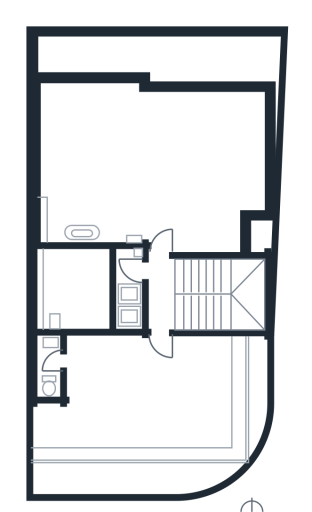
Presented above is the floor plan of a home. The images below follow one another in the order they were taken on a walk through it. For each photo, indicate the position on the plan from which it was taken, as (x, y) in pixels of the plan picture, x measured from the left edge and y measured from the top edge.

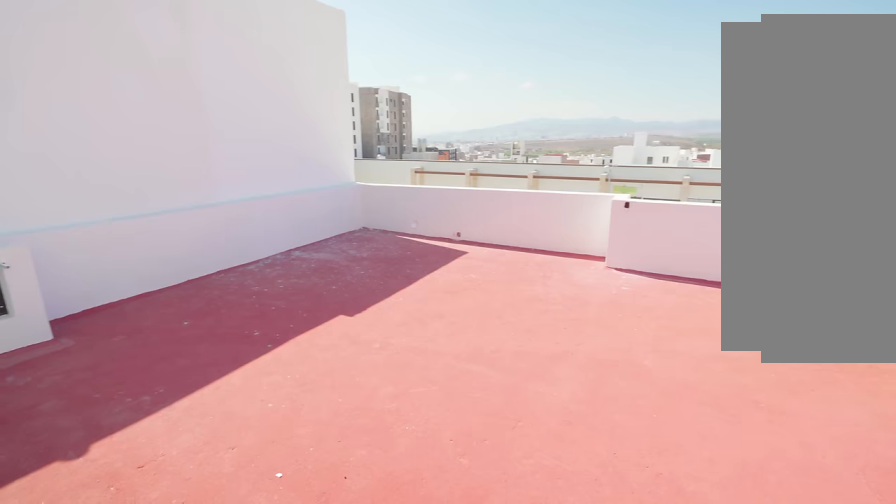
(162, 246)
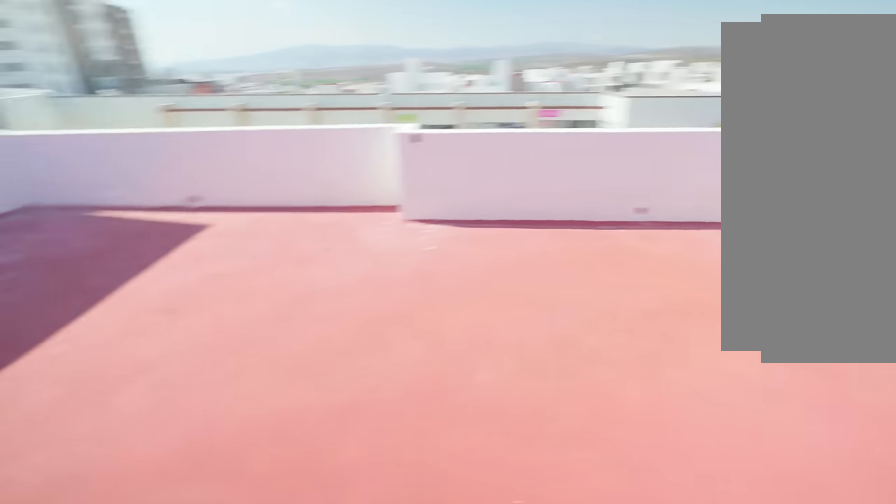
(162, 224)
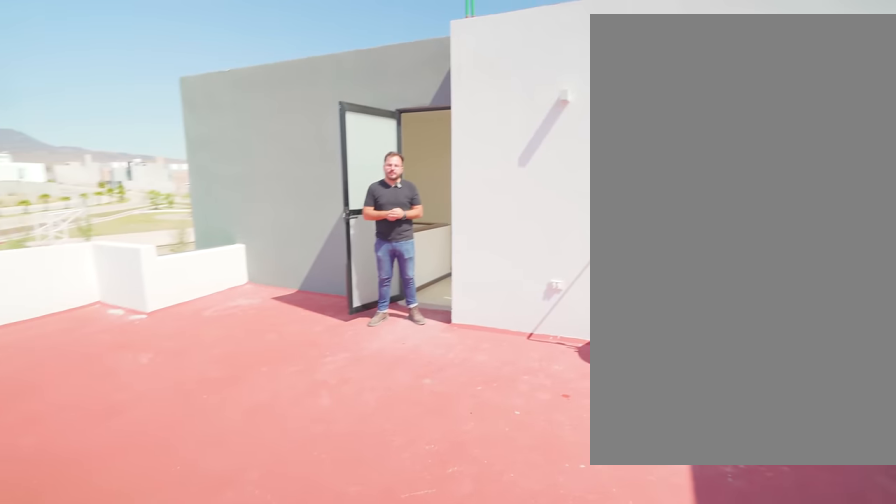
(152, 134)
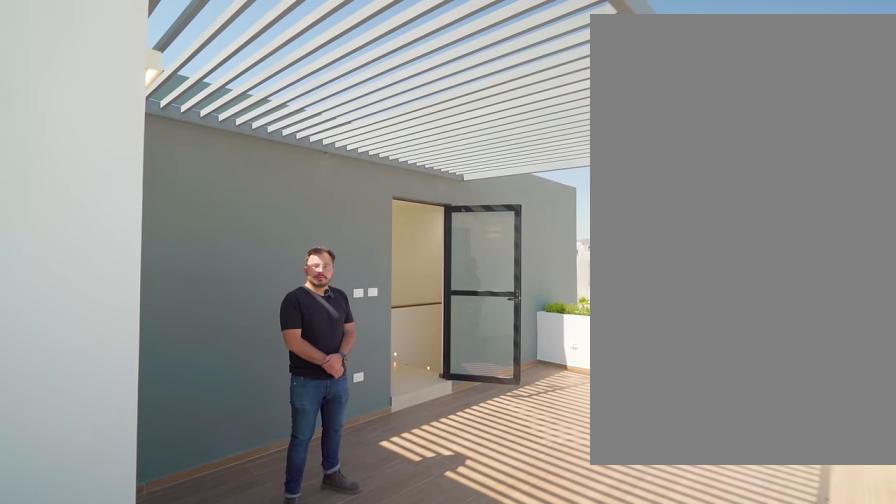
(49, 446)
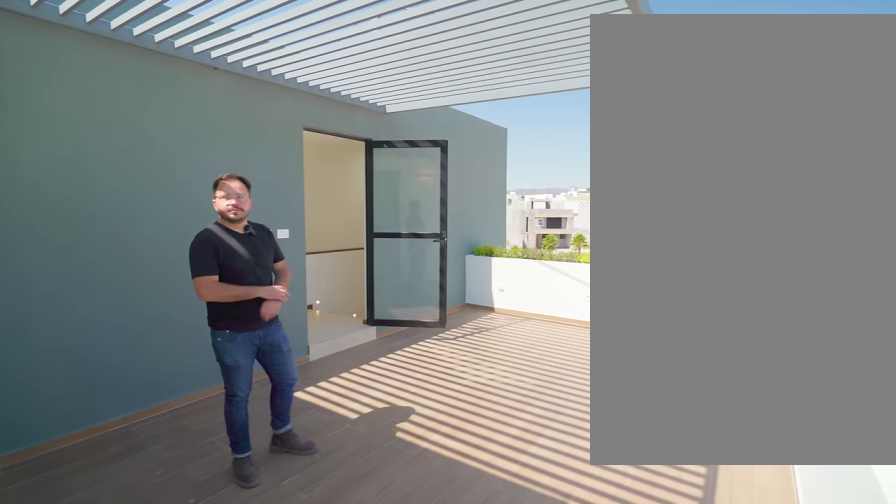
(50, 445)
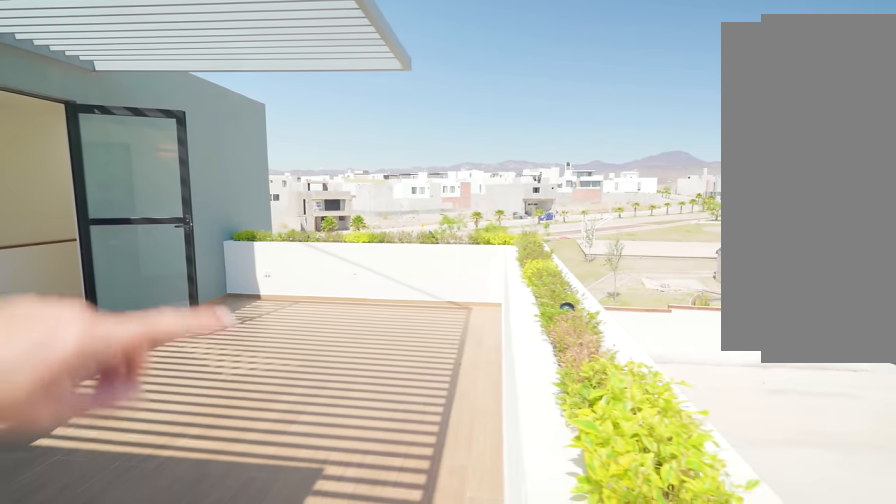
(50, 445)
